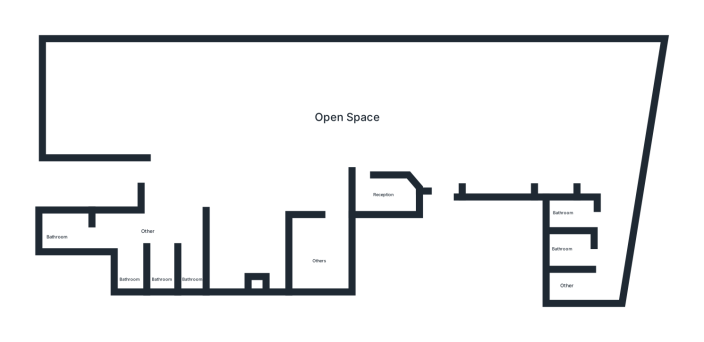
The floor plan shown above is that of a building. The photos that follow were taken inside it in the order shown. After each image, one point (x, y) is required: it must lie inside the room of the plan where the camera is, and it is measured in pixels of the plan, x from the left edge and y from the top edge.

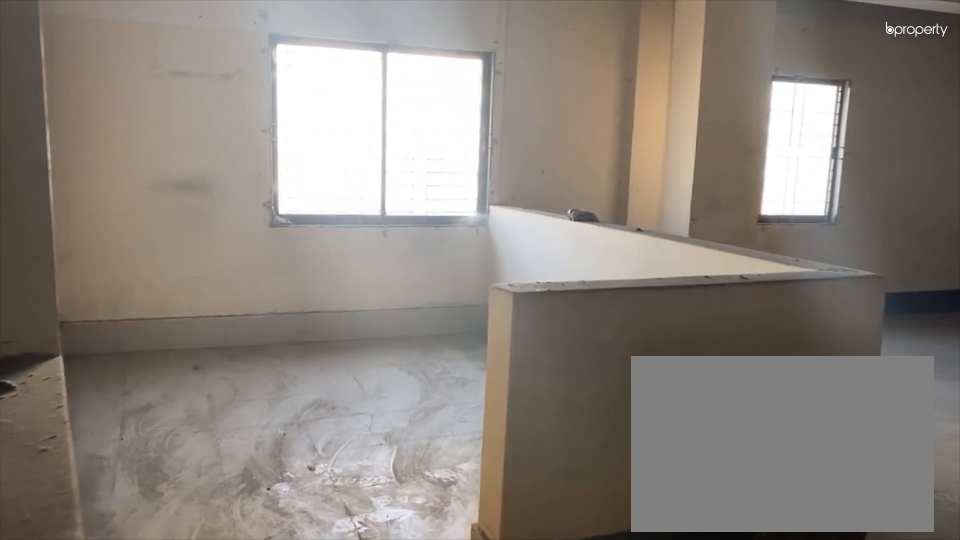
(307, 164)
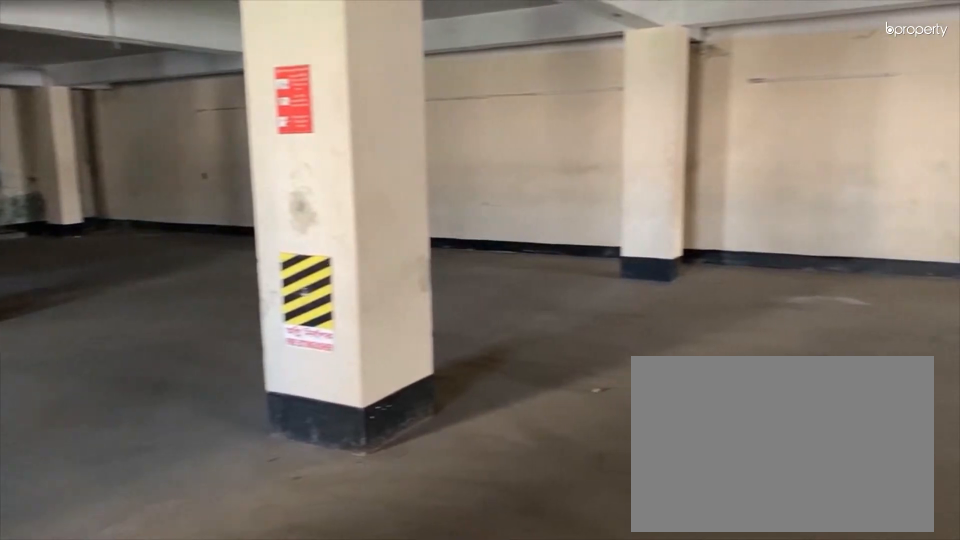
(229, 143)
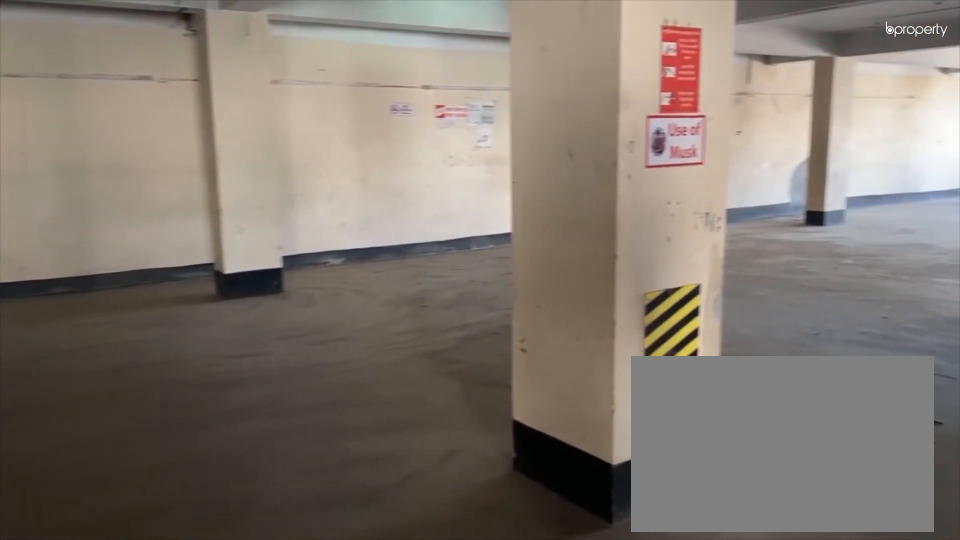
(229, 143)
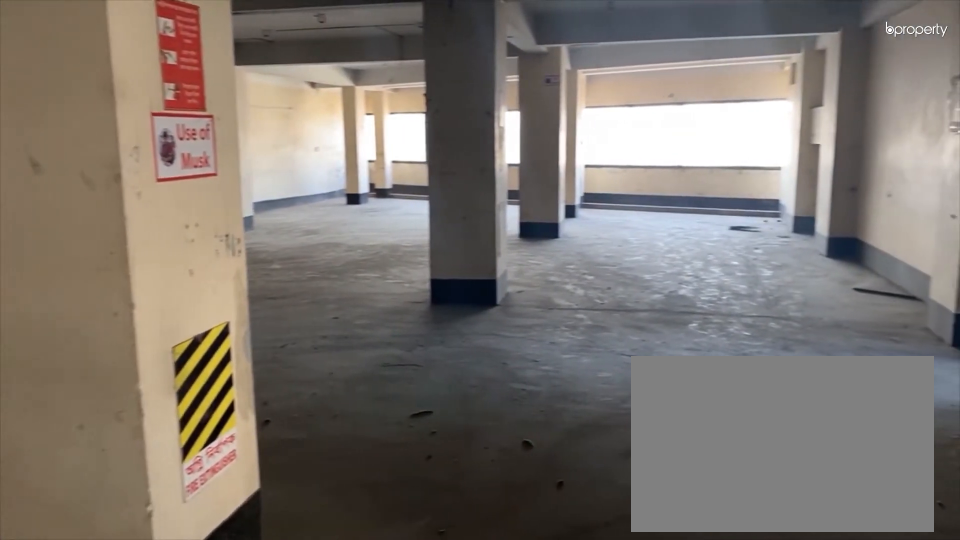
(307, 130)
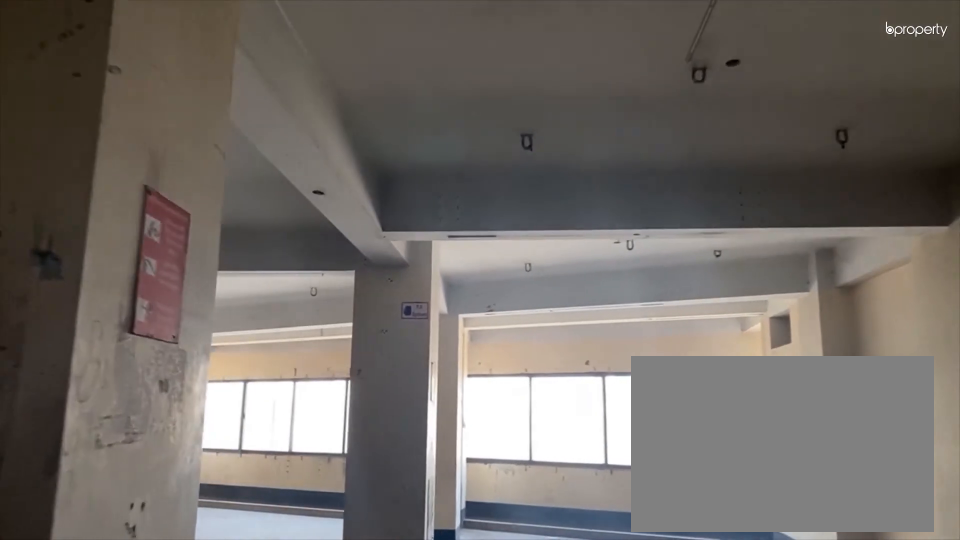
(531, 98)
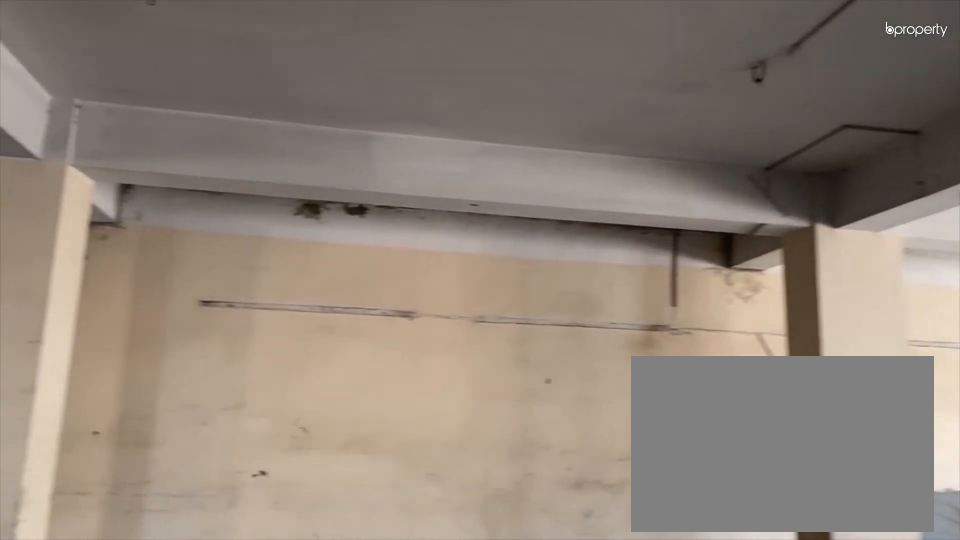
(531, 98)
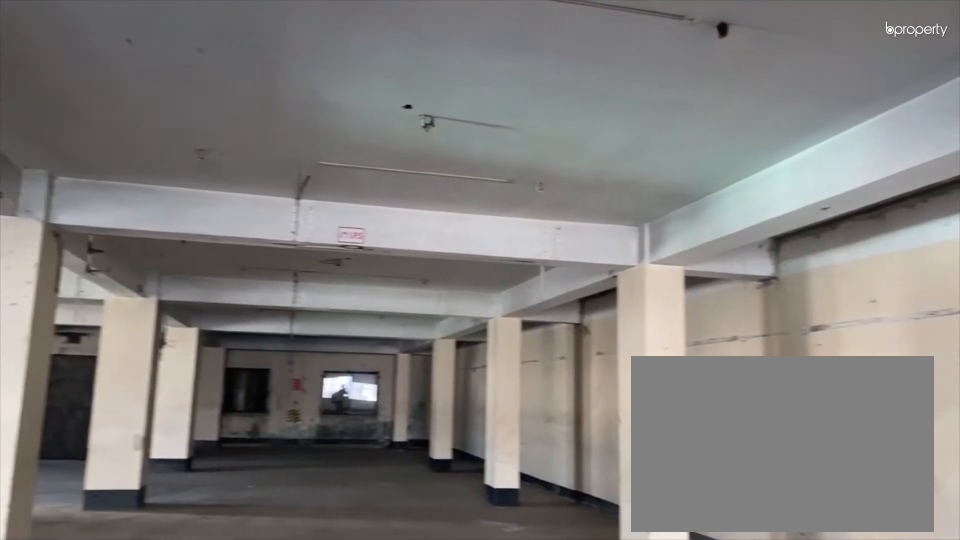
(445, 81)
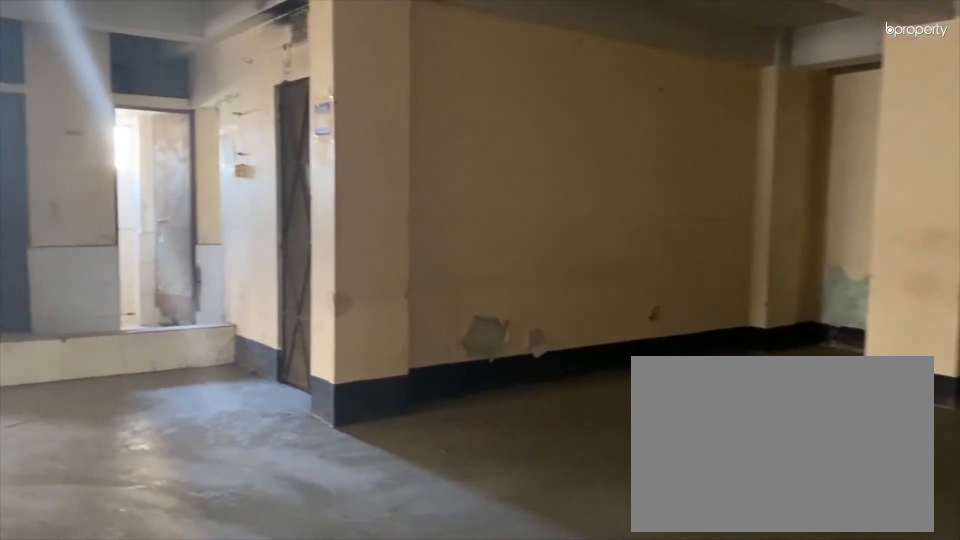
(162, 103)
